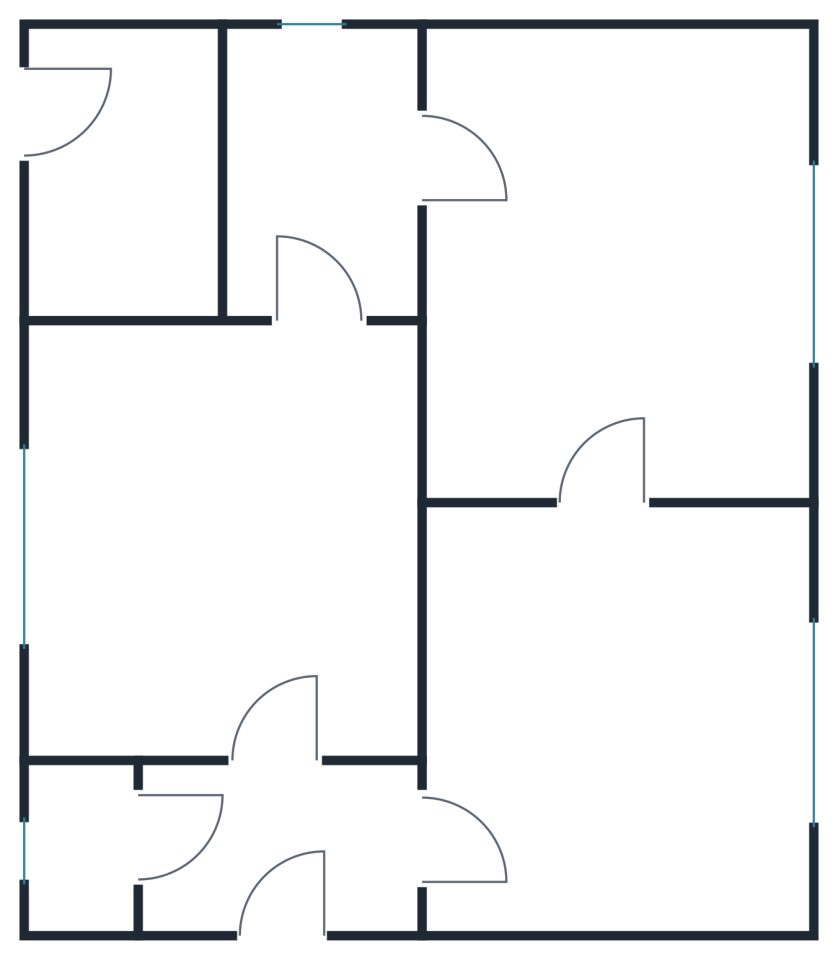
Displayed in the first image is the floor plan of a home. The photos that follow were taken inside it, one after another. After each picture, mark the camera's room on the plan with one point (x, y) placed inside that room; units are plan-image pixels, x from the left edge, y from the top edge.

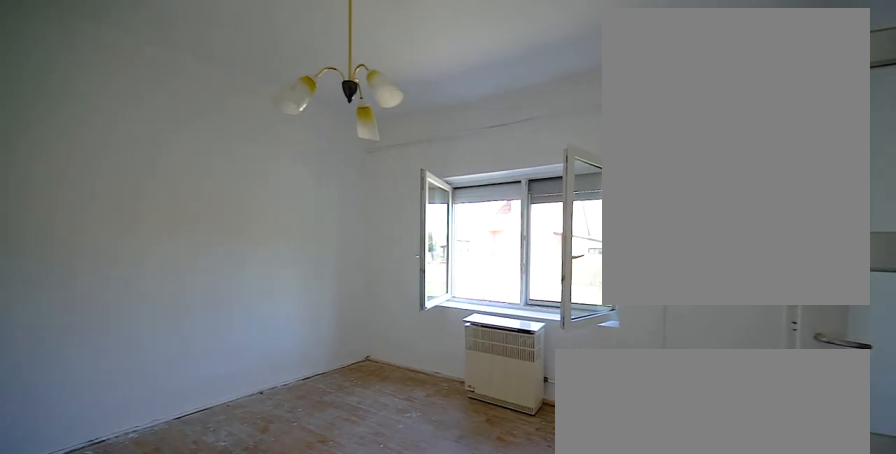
(632, 283)
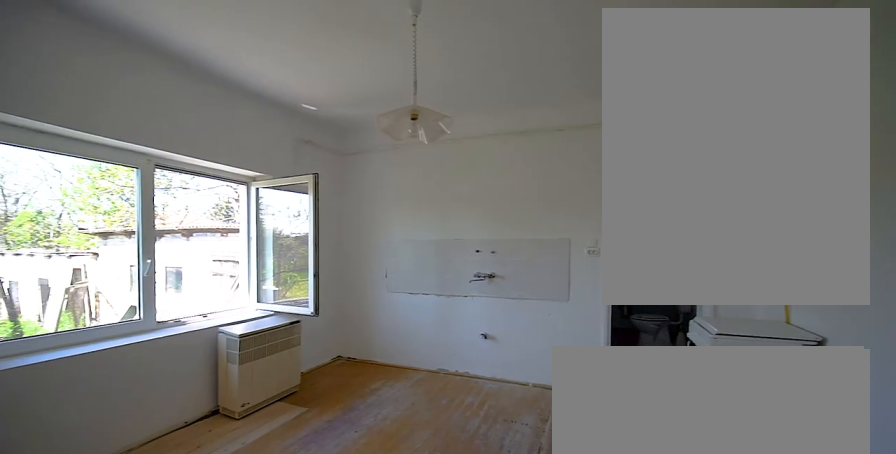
(224, 556)
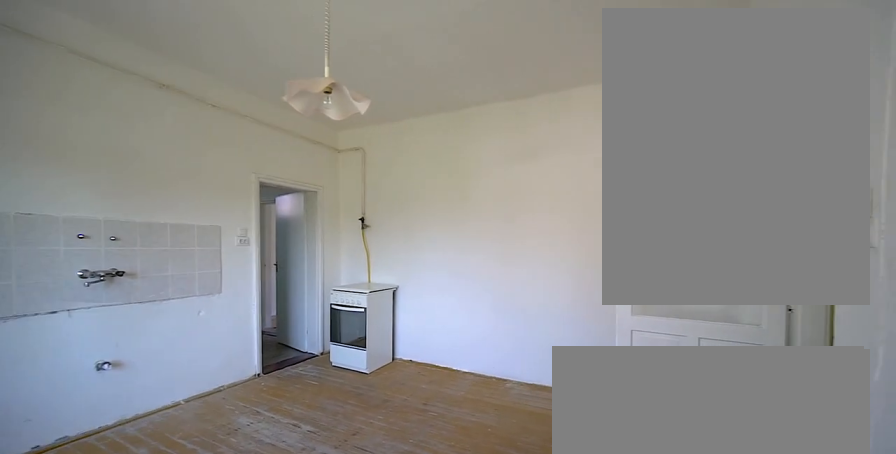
(224, 556)
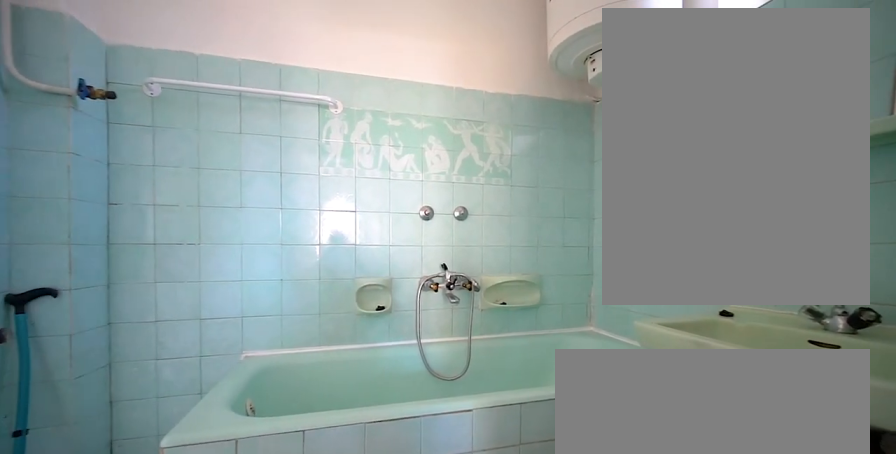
(314, 182)
